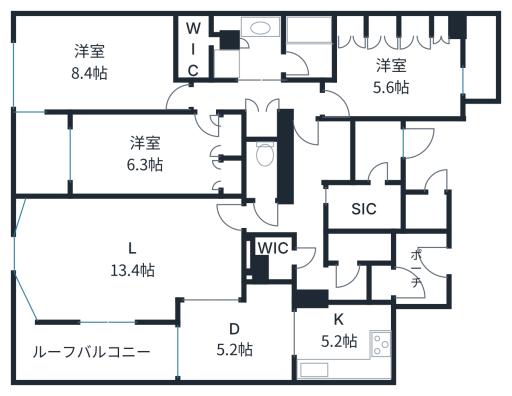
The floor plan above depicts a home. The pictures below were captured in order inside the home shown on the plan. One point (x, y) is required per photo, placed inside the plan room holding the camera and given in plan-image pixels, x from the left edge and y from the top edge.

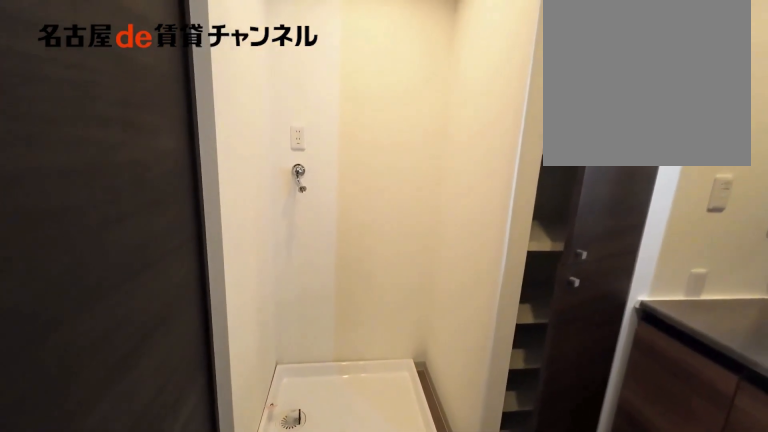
(252, 51)
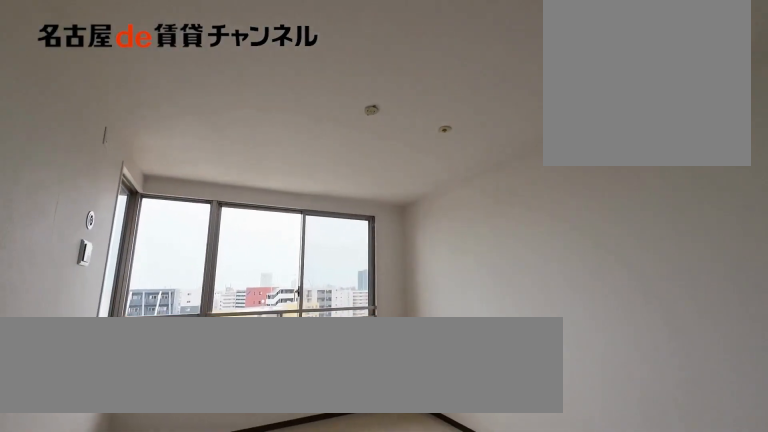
(100, 64)
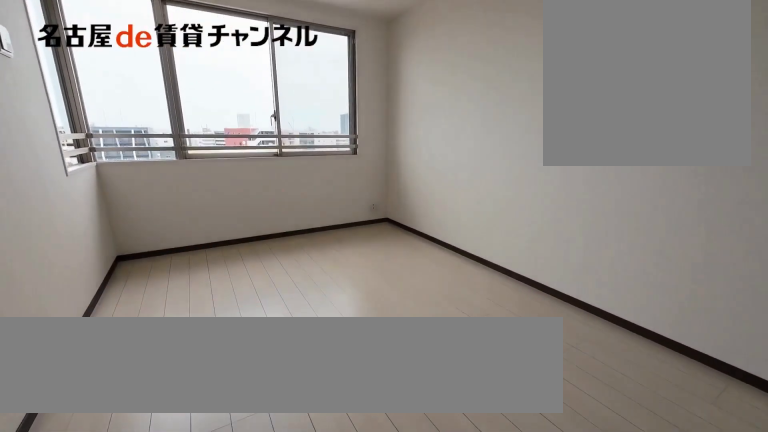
(100, 64)
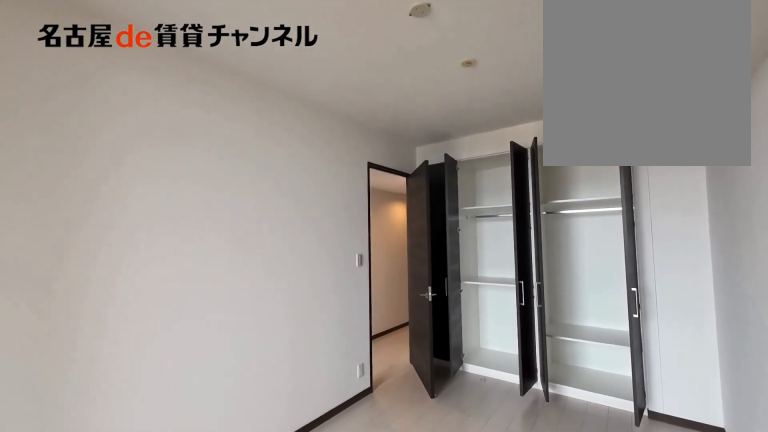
(156, 153)
